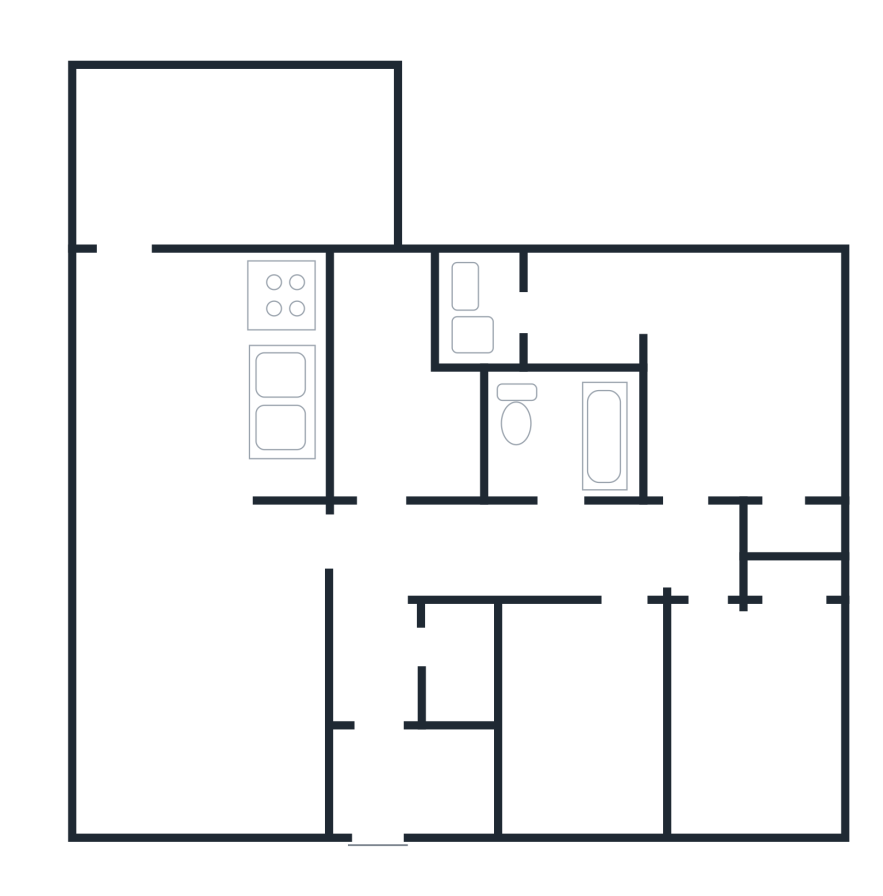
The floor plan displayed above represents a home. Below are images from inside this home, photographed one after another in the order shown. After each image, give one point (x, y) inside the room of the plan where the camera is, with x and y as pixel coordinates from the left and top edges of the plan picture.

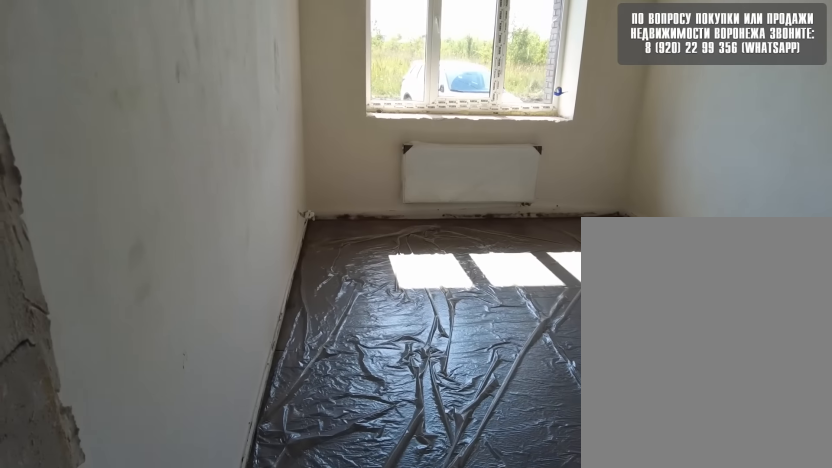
(609, 711)
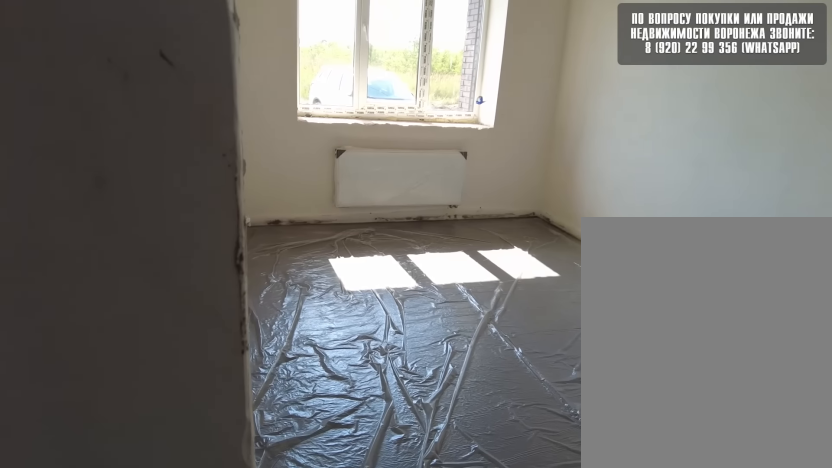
(609, 708)
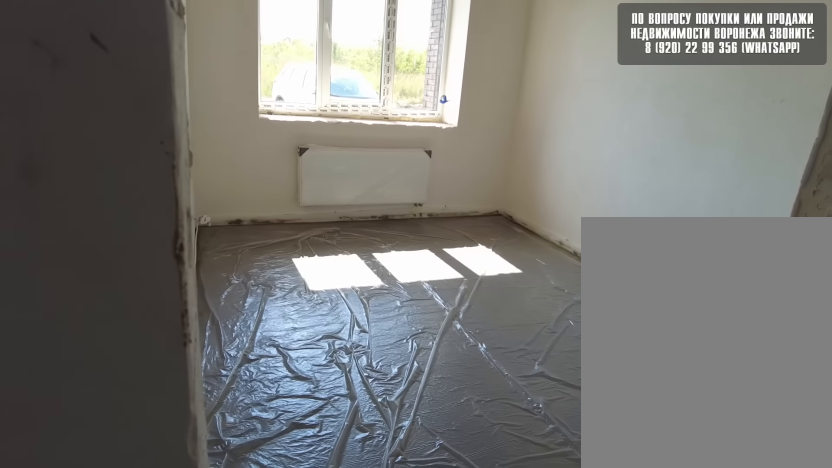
(609, 711)
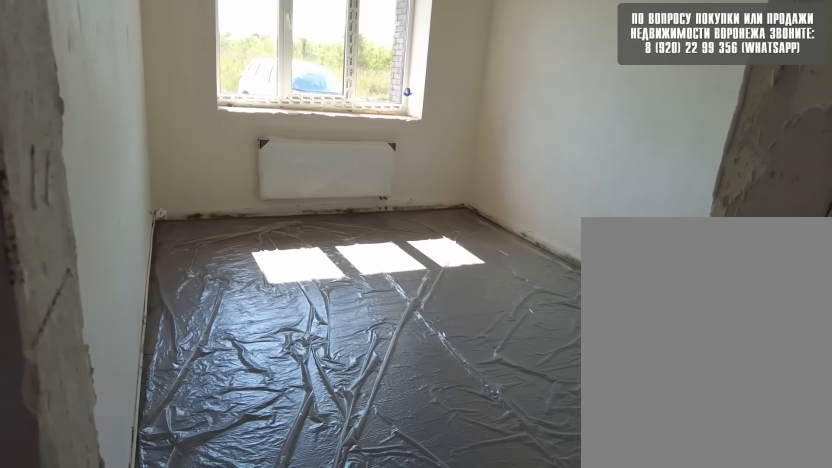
(611, 708)
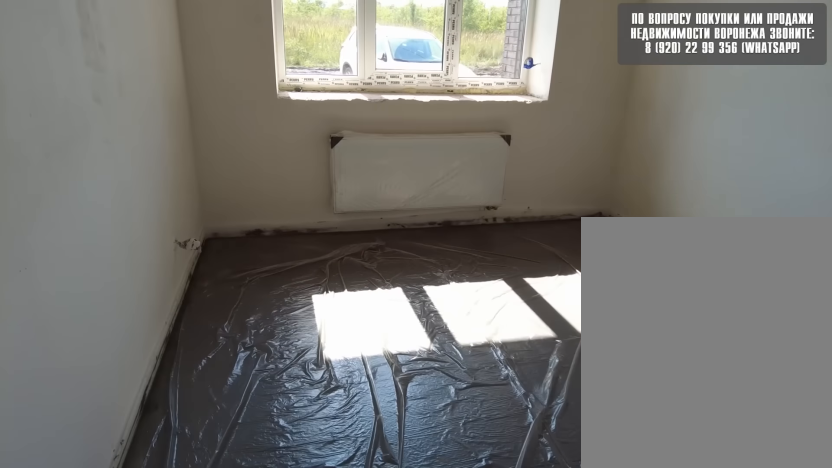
(609, 711)
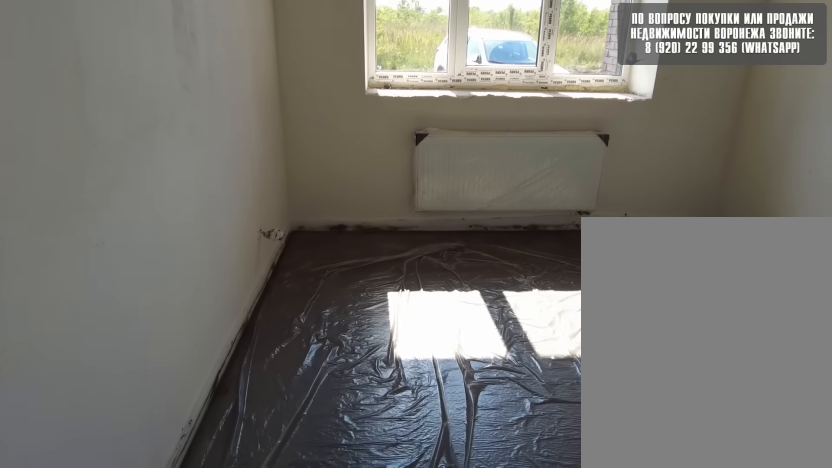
(611, 708)
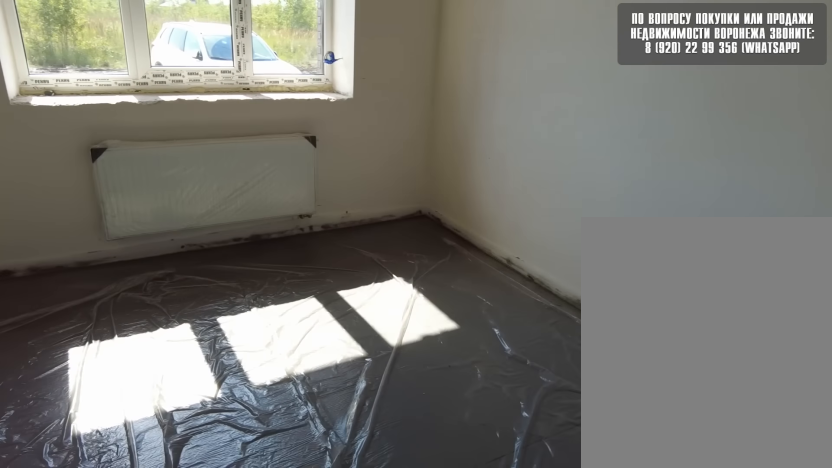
(609, 711)
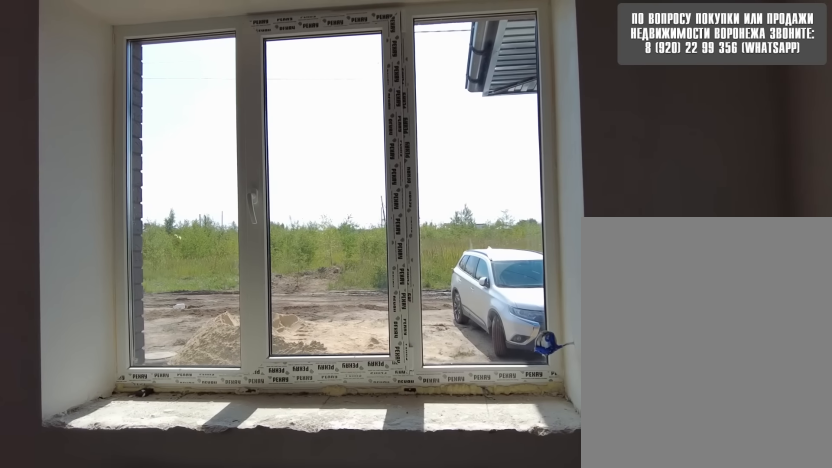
(614, 670)
